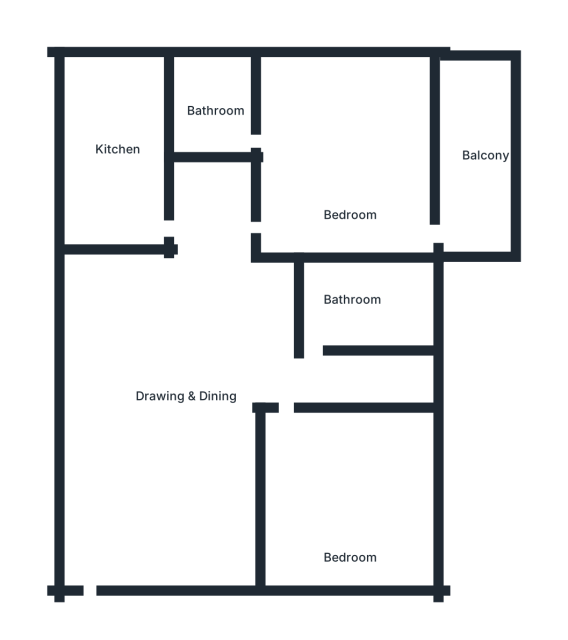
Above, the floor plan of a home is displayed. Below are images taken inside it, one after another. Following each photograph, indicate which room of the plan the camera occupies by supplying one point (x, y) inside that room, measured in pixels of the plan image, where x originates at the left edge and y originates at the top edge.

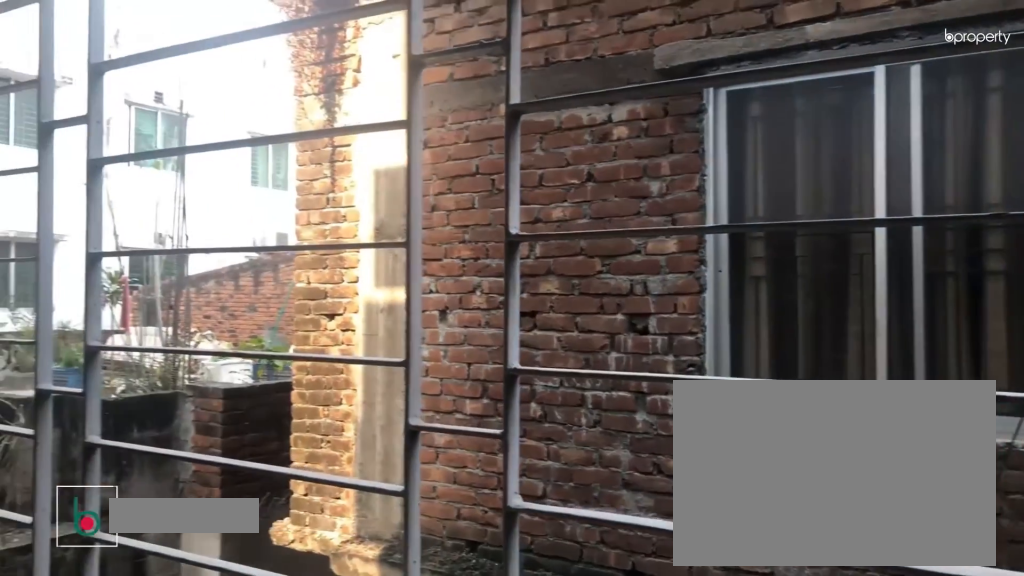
(477, 142)
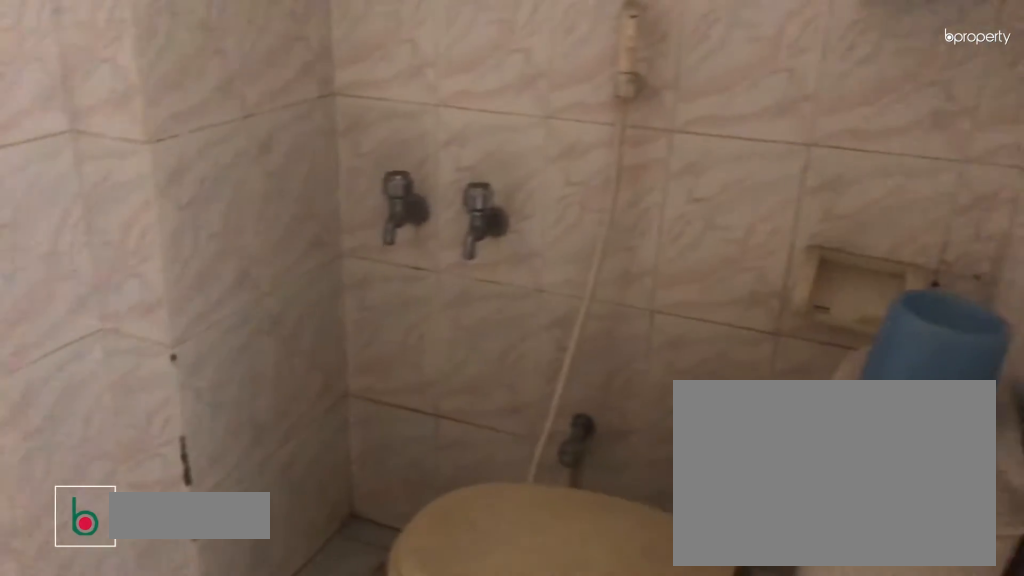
(216, 100)
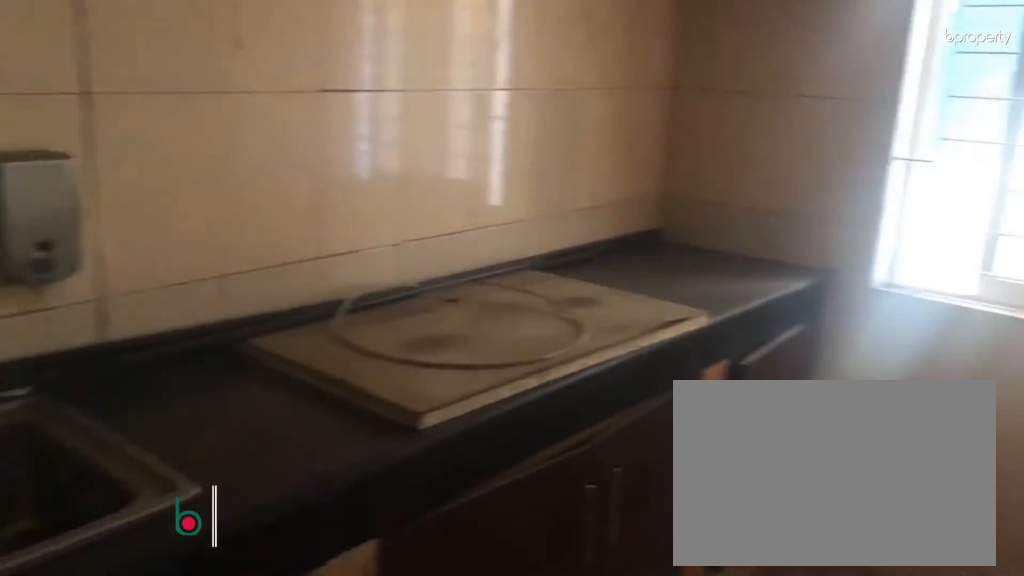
(118, 133)
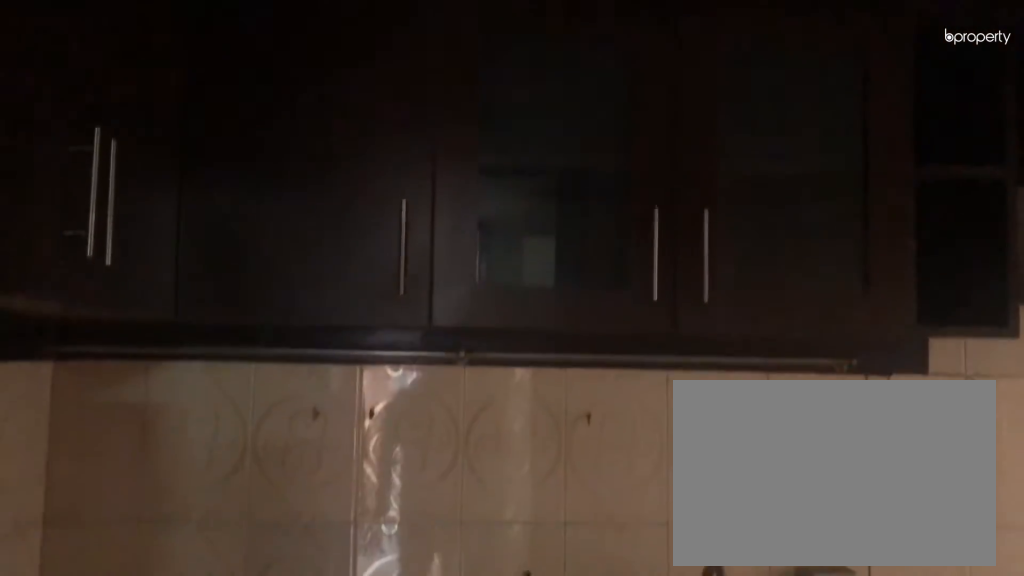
(118, 133)
